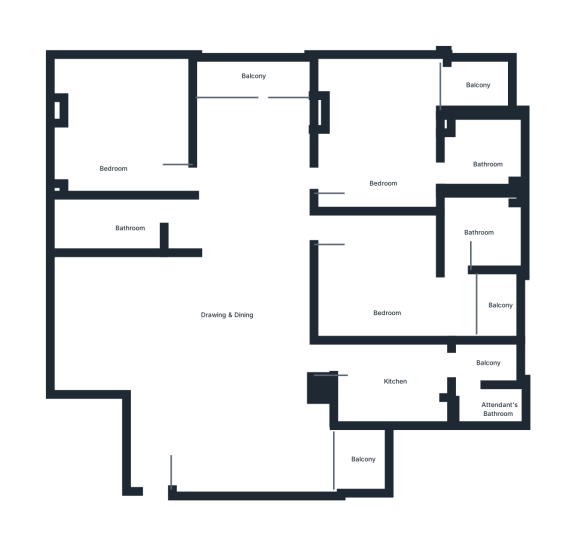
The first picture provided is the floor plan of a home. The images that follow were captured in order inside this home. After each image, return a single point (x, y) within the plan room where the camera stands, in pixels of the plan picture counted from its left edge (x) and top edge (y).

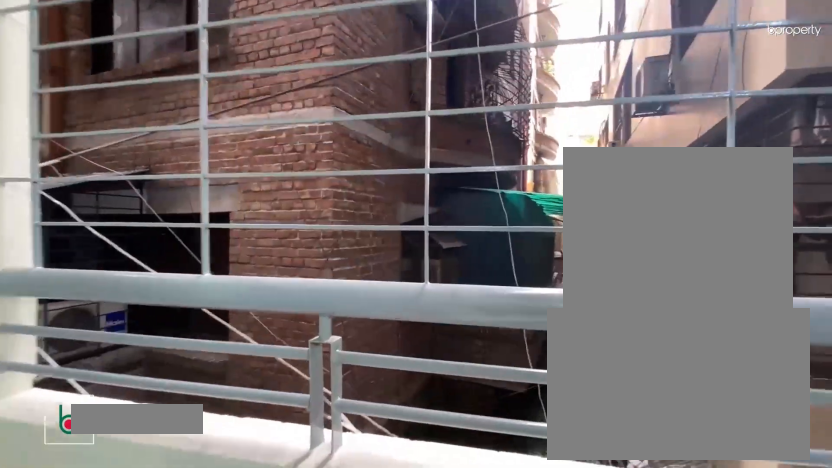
(250, 82)
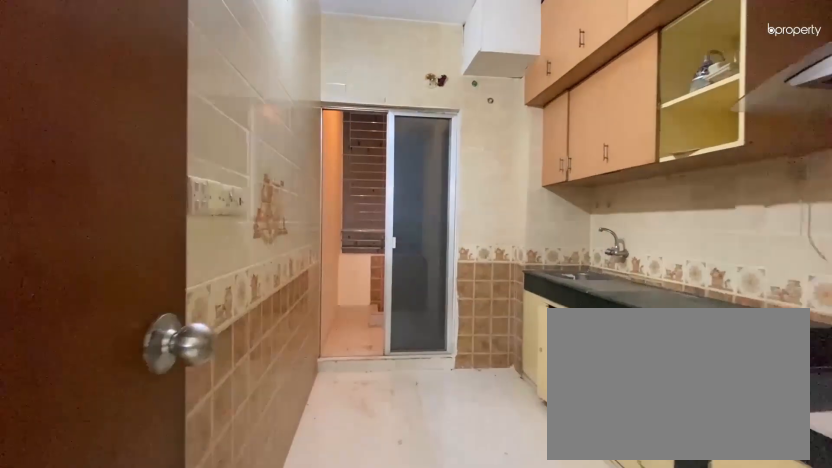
(404, 390)
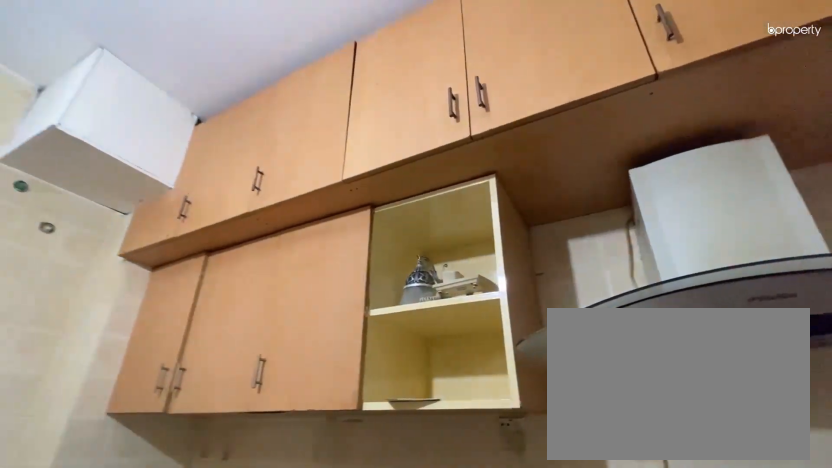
(404, 390)
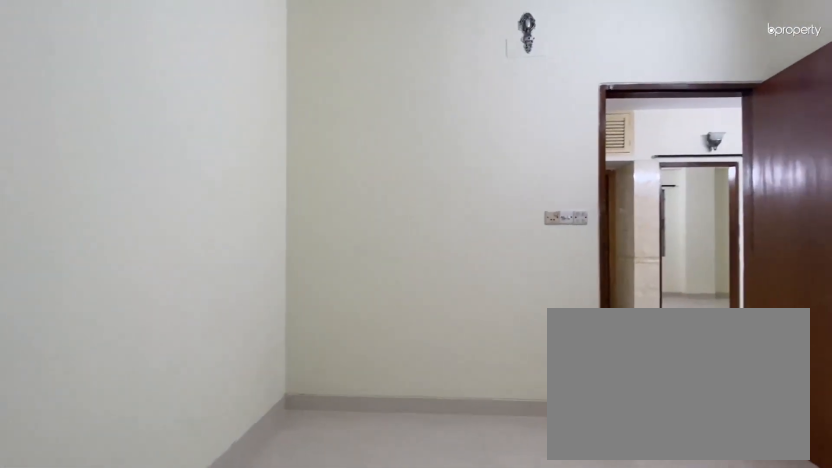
(389, 267)
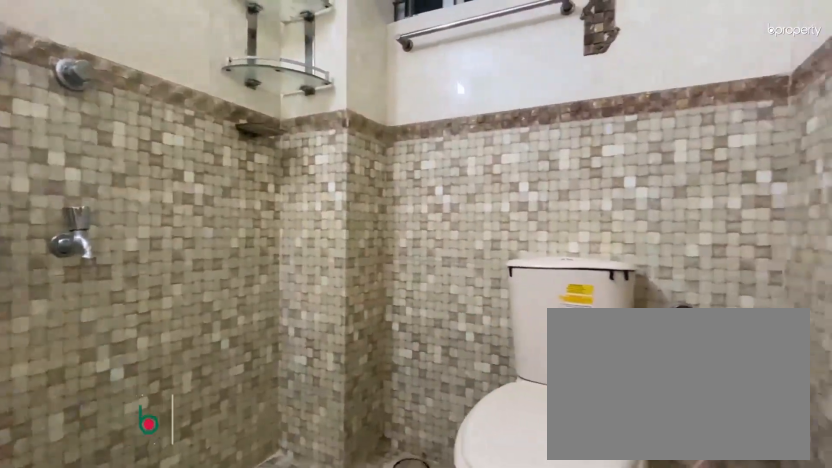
(480, 231)
